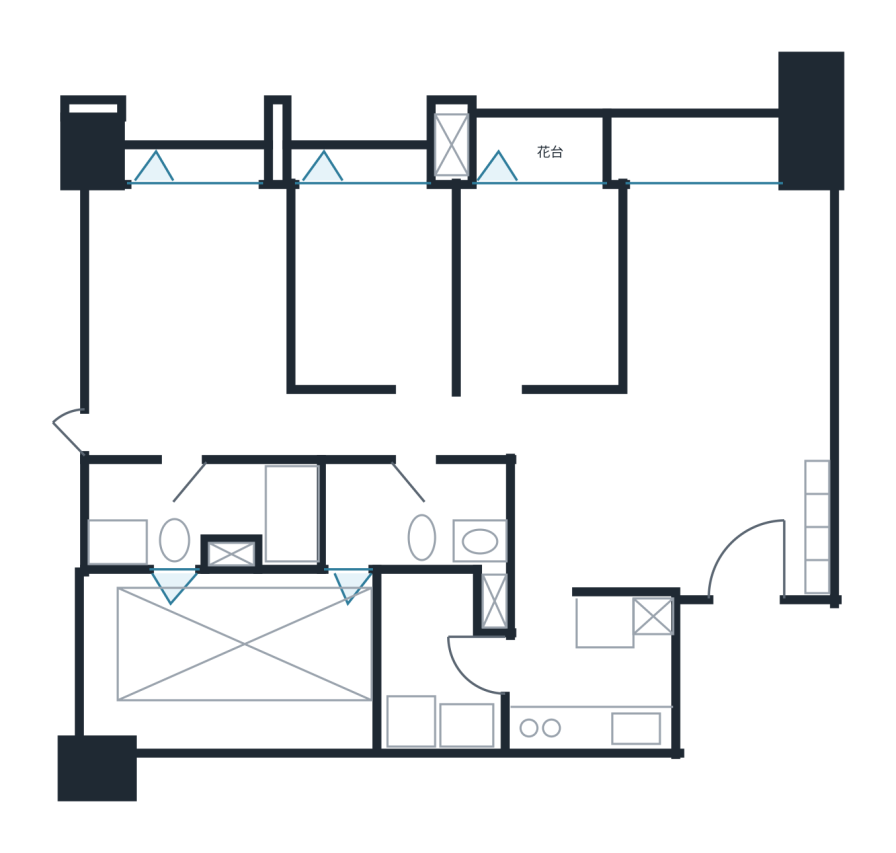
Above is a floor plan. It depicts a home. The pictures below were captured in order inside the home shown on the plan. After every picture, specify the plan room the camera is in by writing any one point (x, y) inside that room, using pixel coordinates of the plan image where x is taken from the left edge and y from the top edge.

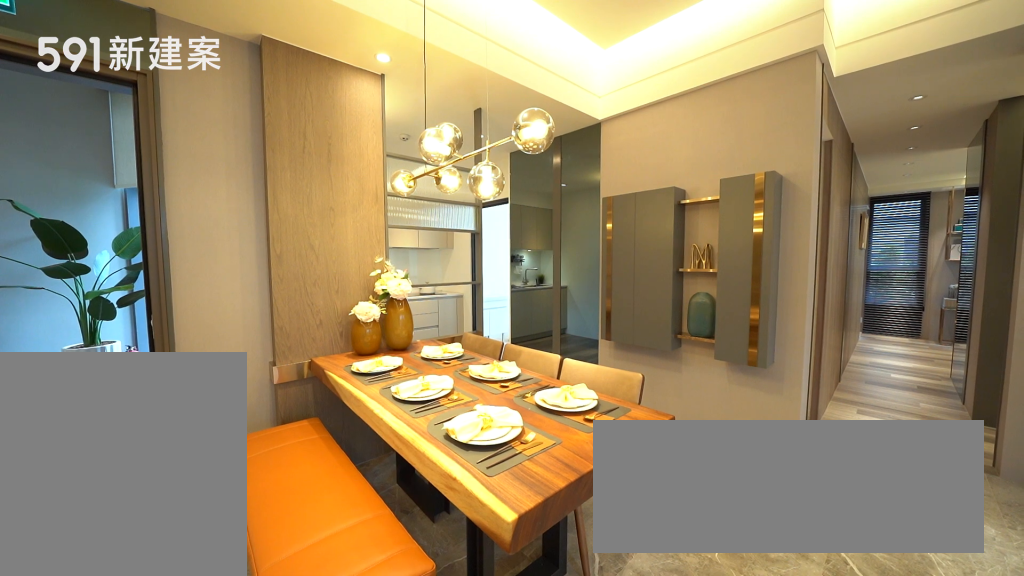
(636, 499)
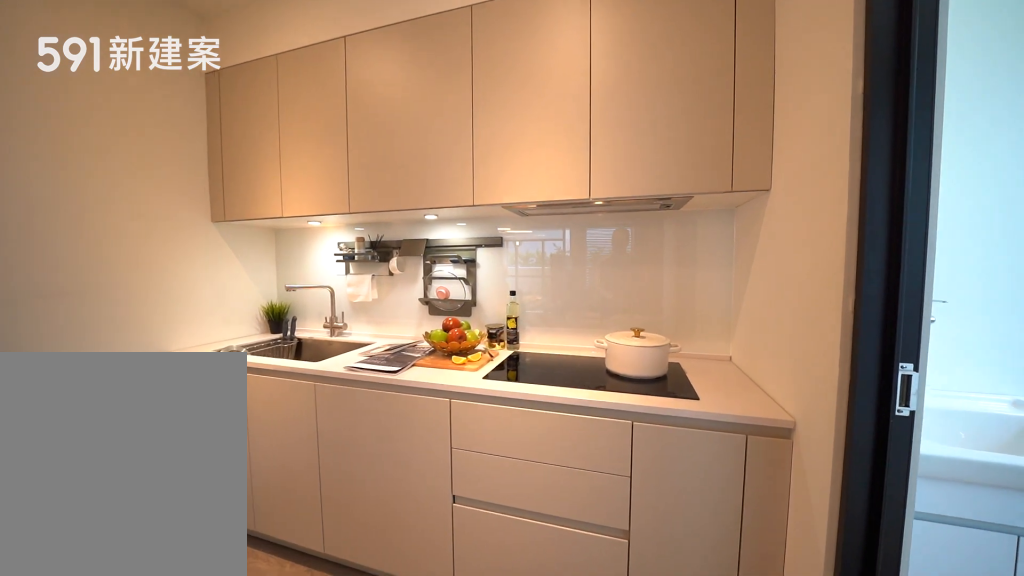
(597, 673)
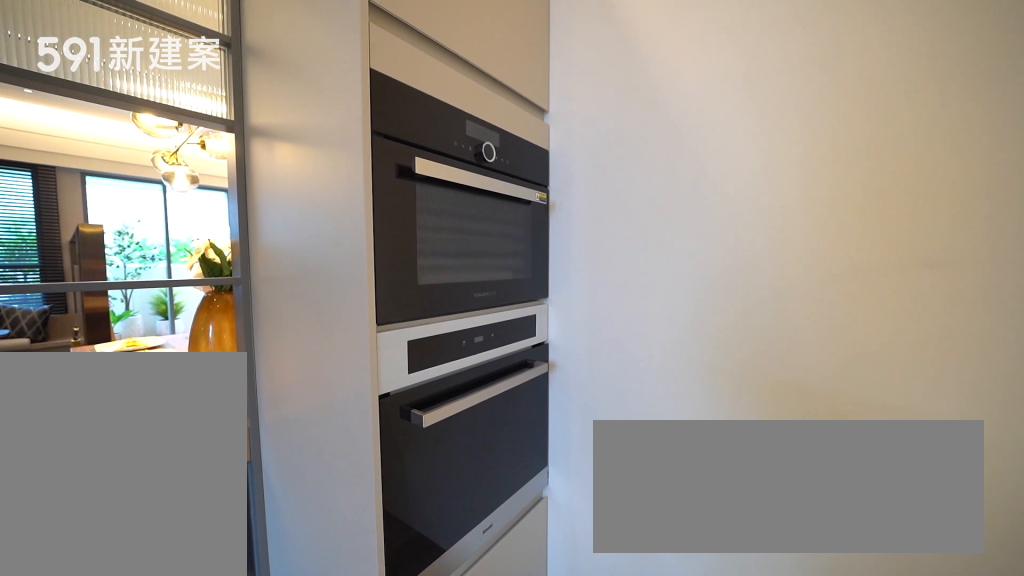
(597, 673)
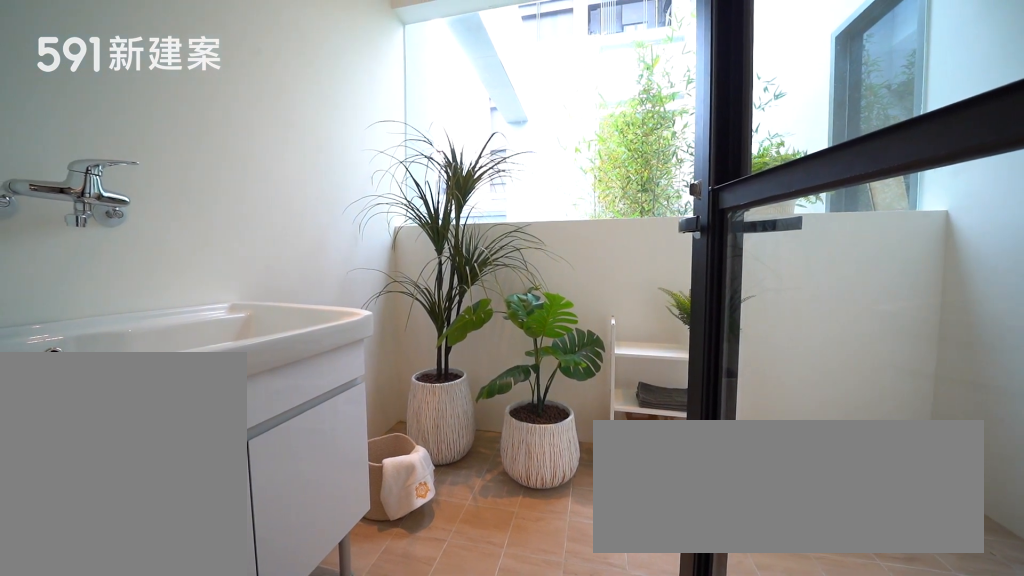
(445, 659)
